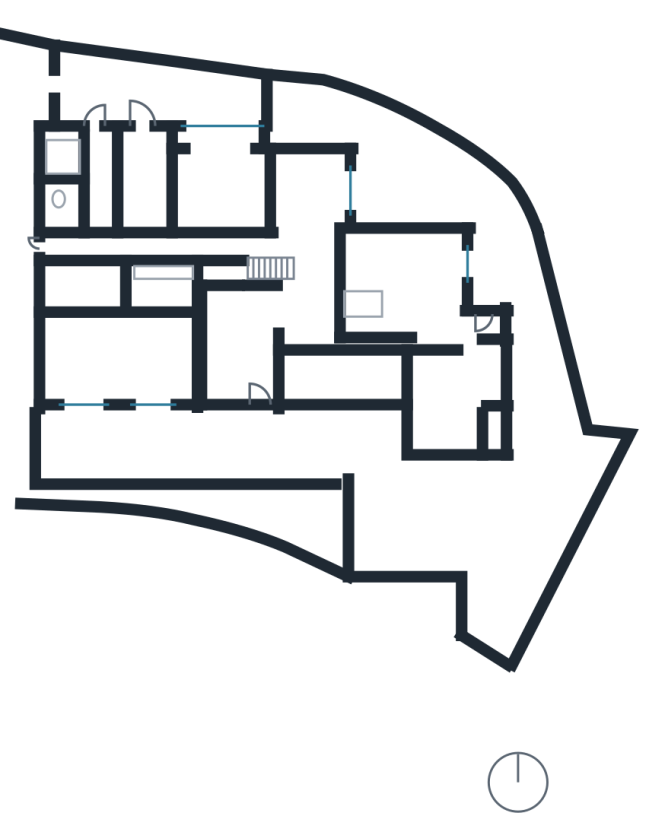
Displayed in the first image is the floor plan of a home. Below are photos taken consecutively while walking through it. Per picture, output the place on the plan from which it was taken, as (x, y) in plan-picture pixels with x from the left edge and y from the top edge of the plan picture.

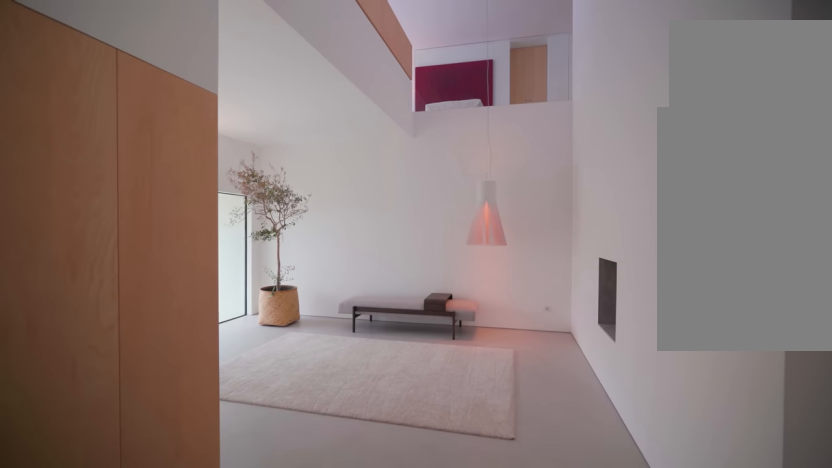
(284, 316)
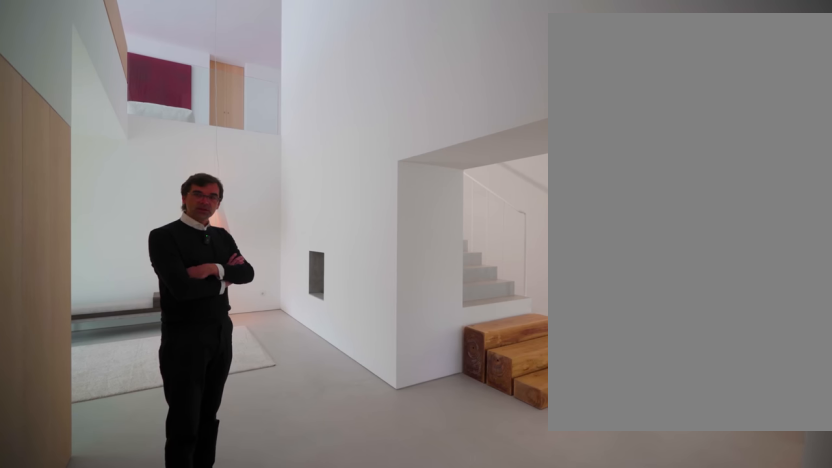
(324, 308)
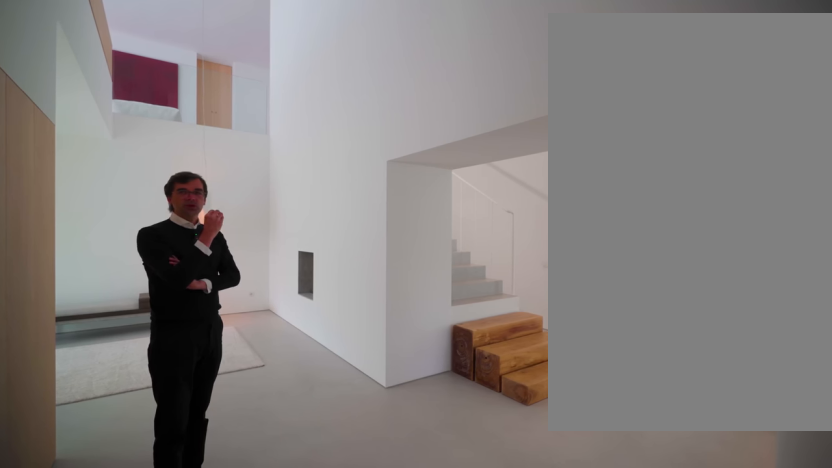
(324, 308)
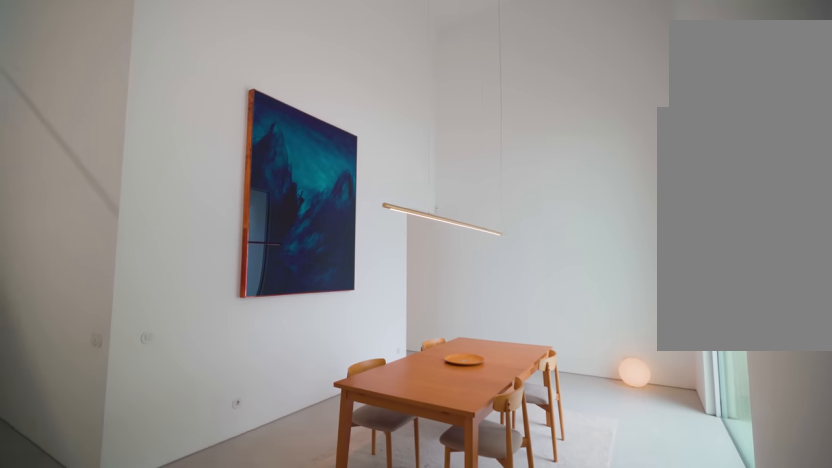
(321, 267)
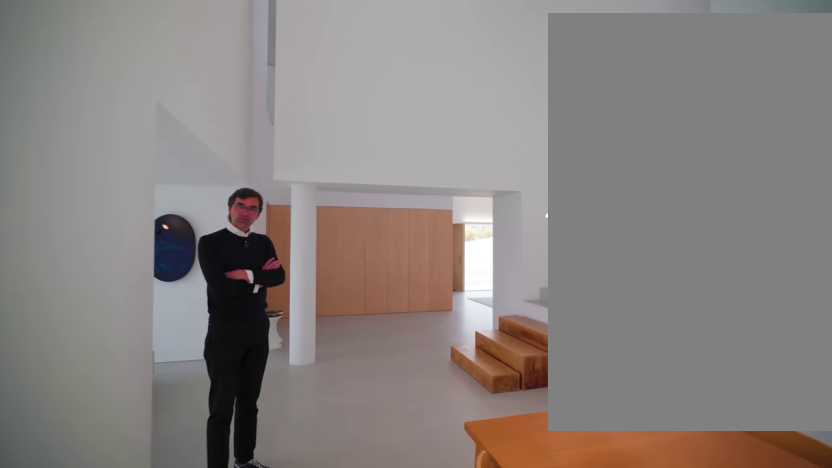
(310, 165)
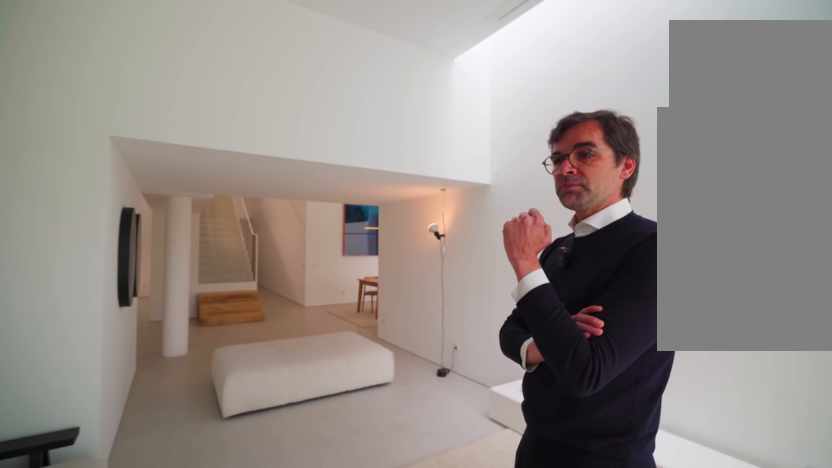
(446, 300)
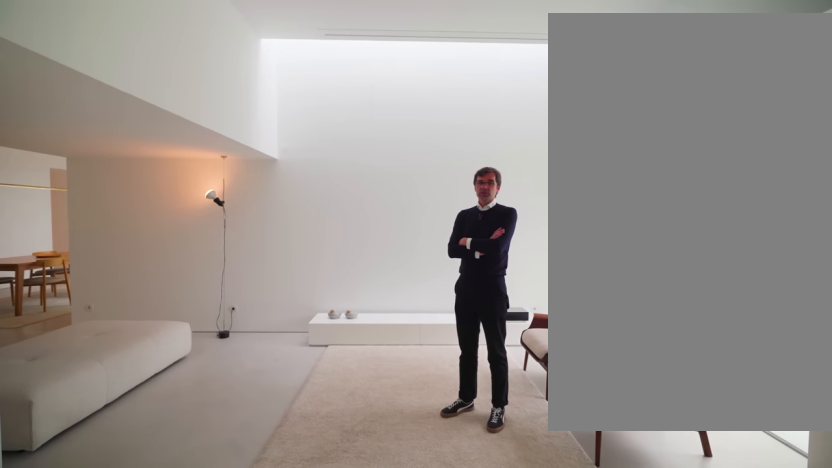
(434, 294)
